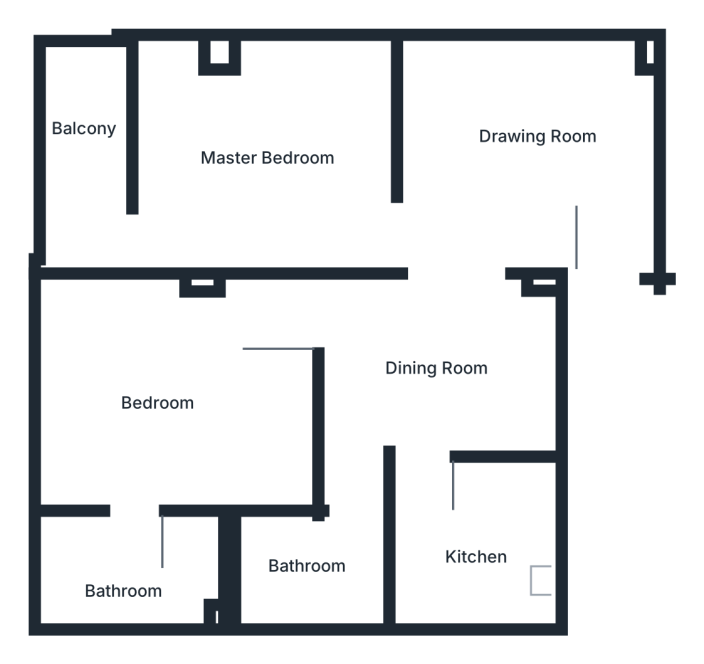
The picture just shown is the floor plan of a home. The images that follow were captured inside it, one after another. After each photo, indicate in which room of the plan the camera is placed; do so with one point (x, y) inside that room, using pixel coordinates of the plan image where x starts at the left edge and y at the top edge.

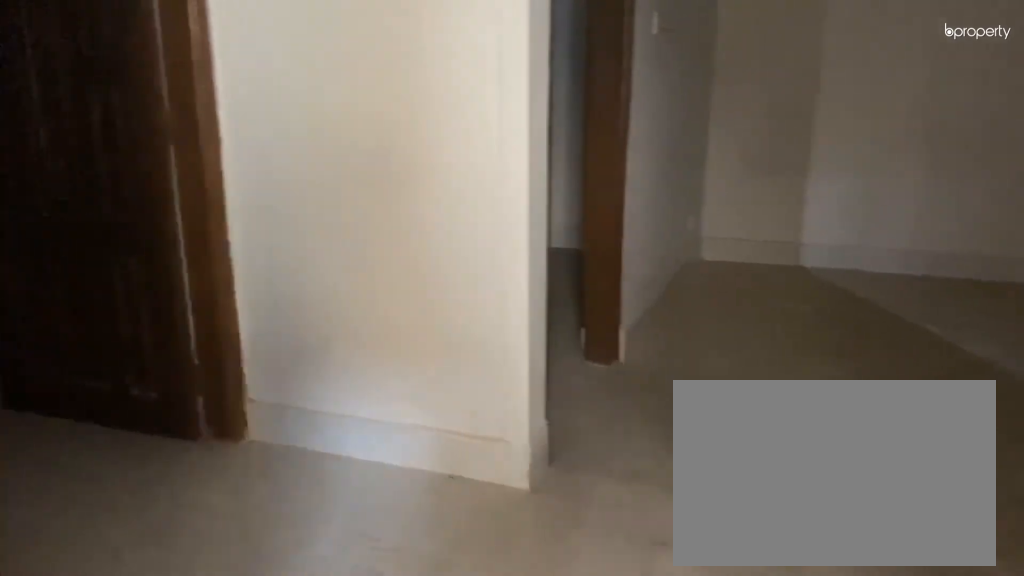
(428, 359)
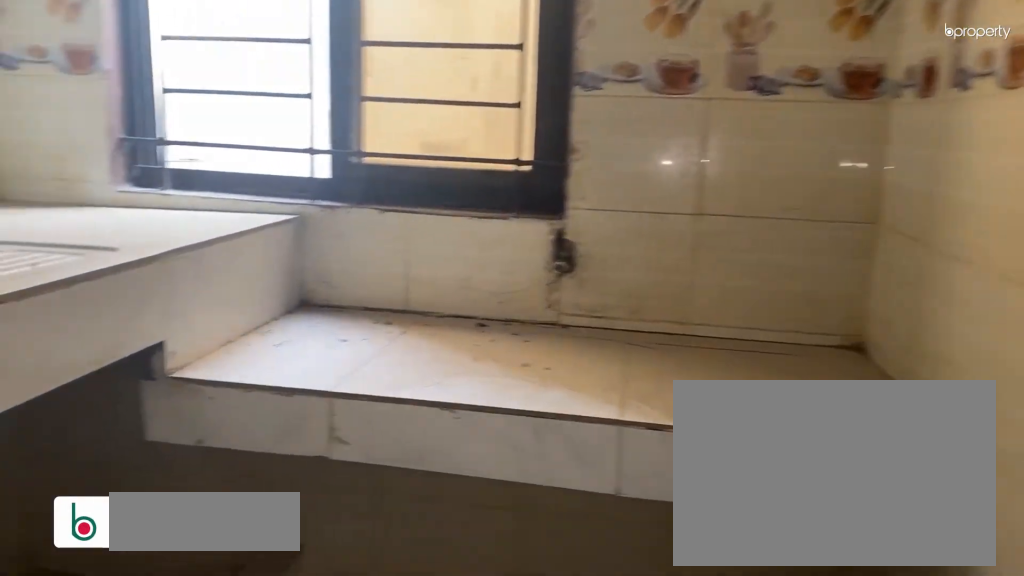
(476, 532)
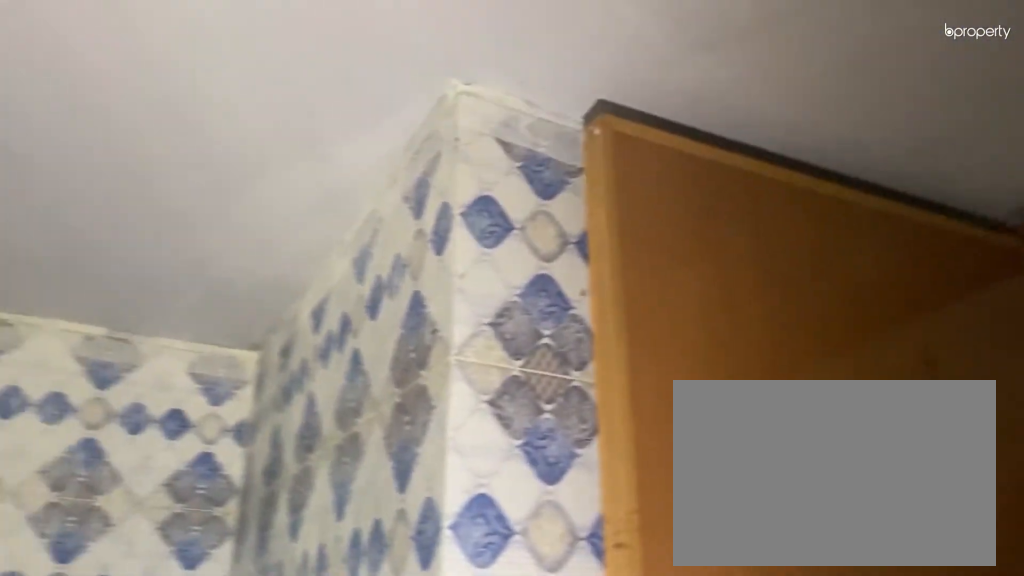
(304, 568)
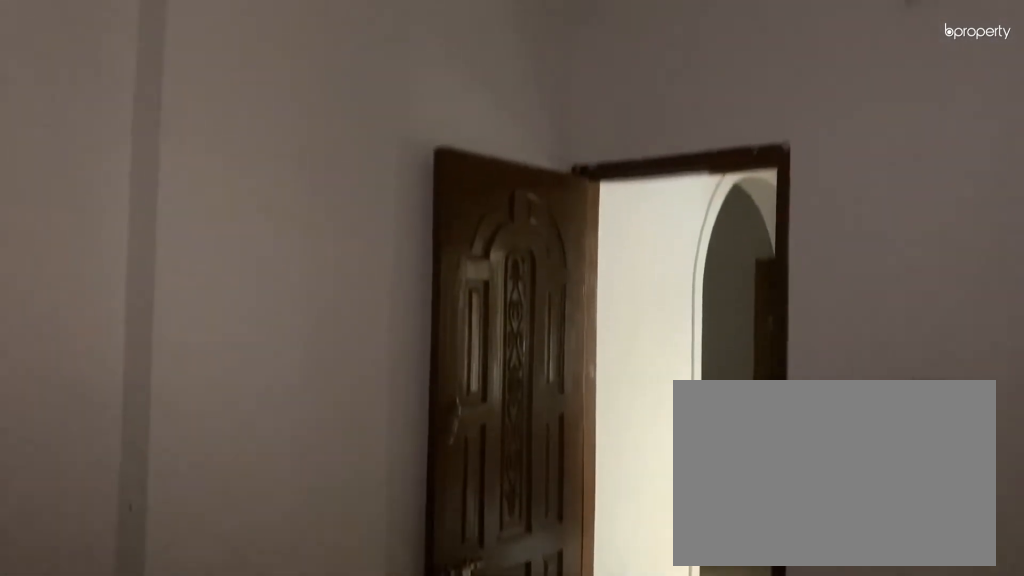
(189, 414)
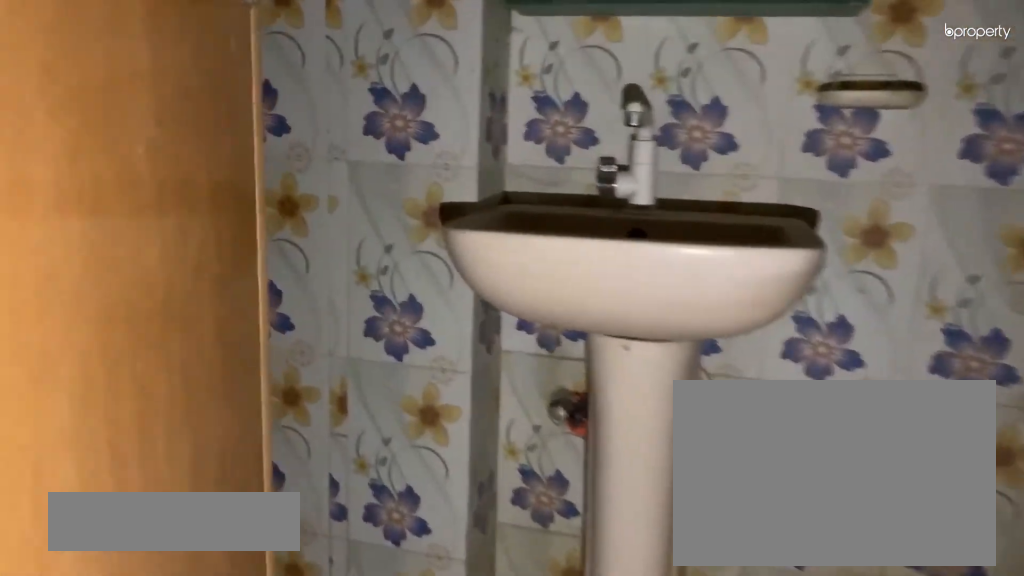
(140, 561)
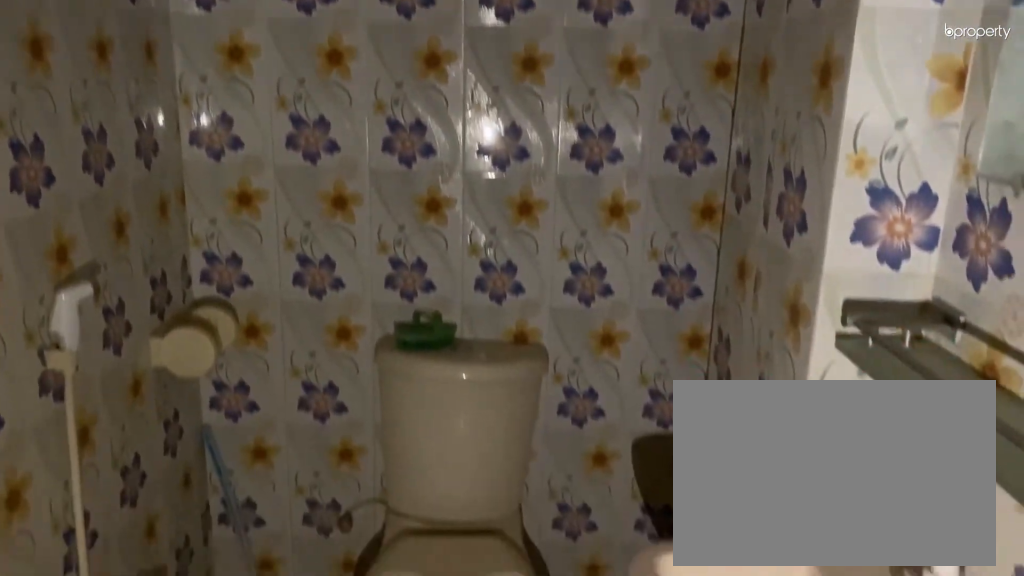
(140, 561)
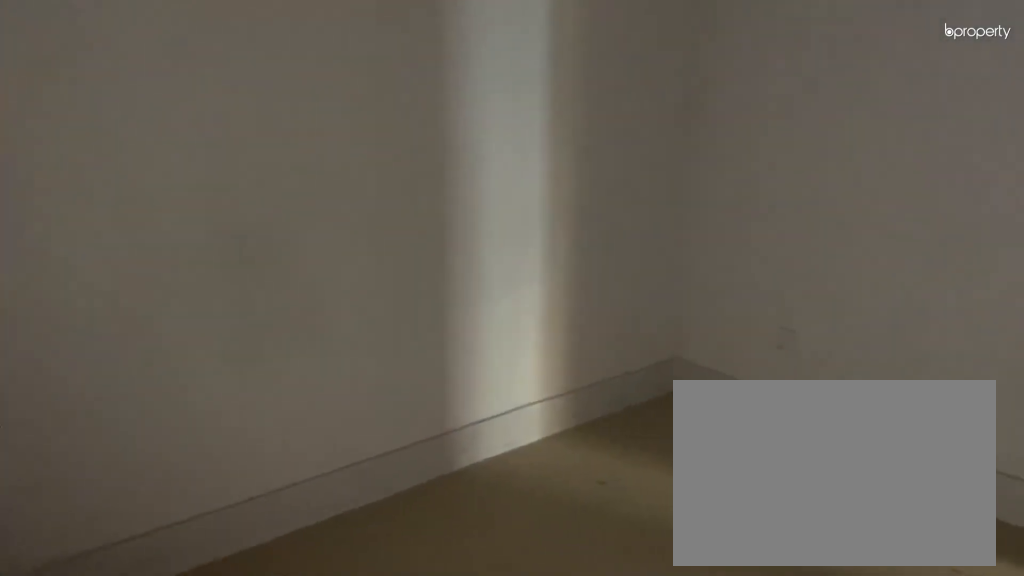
(236, 148)
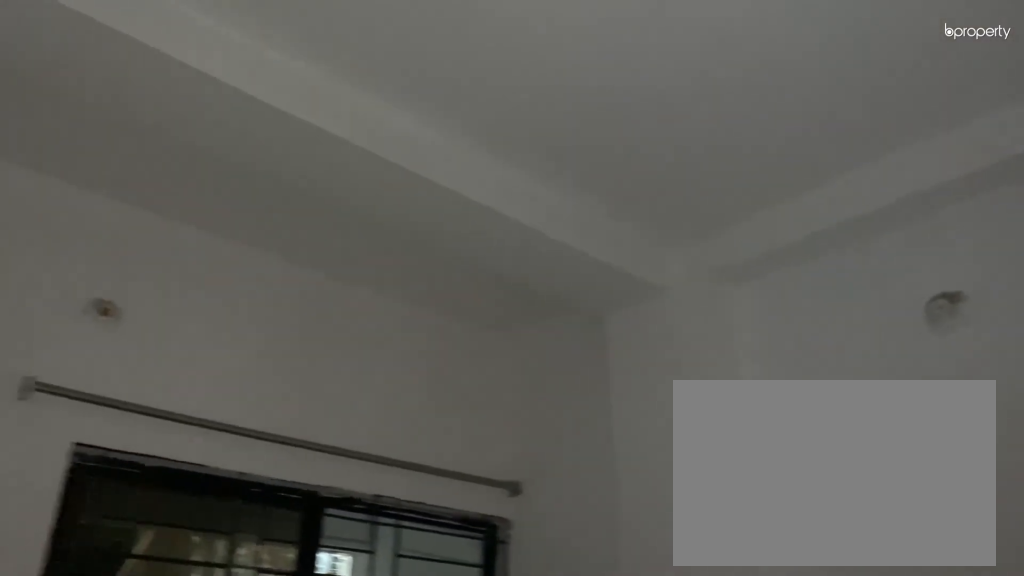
(236, 148)
